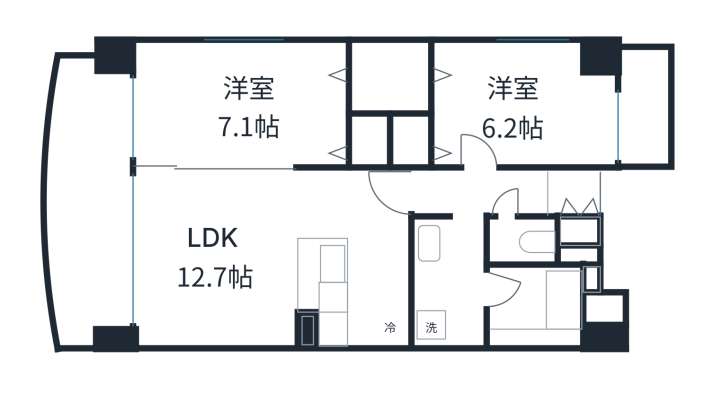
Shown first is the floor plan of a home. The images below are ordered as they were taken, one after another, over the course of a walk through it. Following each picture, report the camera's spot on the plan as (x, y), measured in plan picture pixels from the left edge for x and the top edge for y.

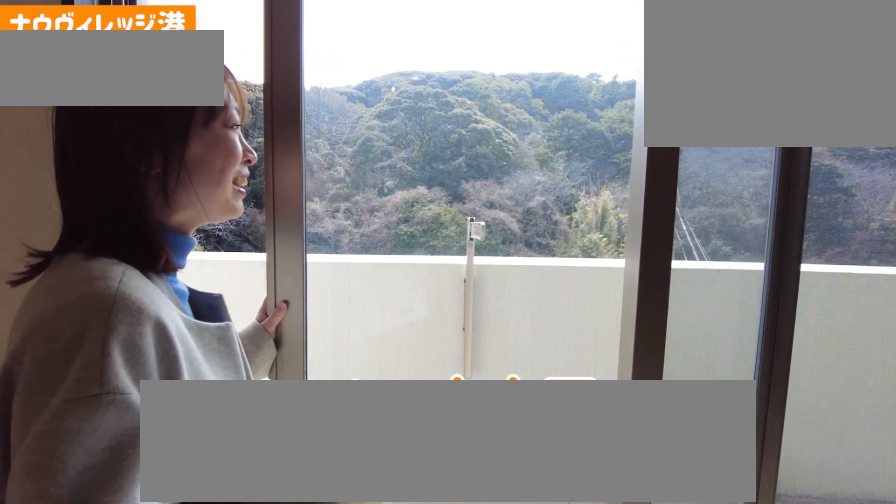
(96, 243)
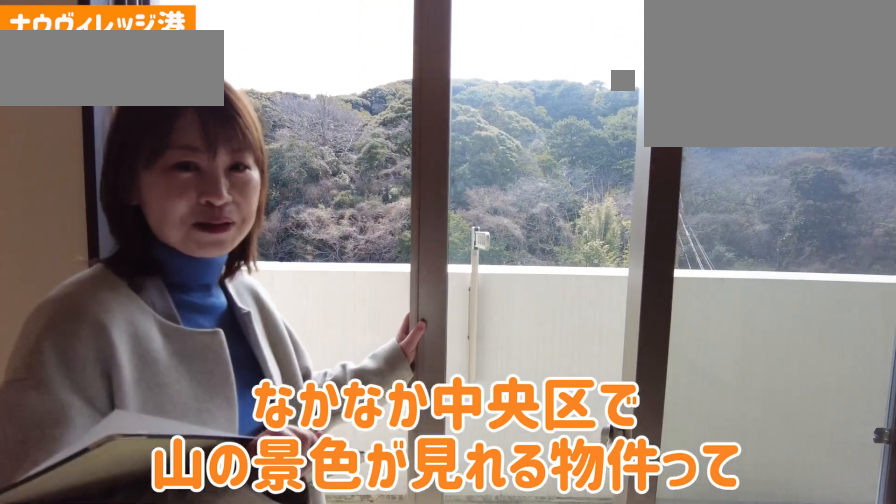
(96, 243)
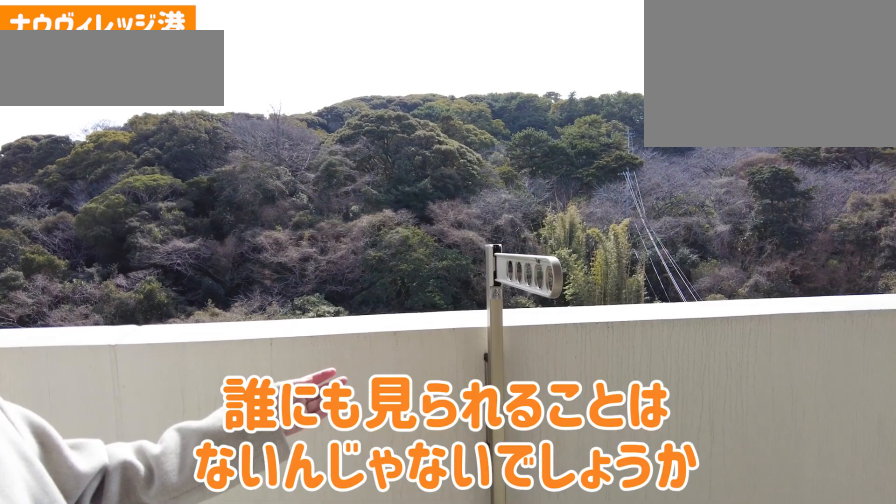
(96, 243)
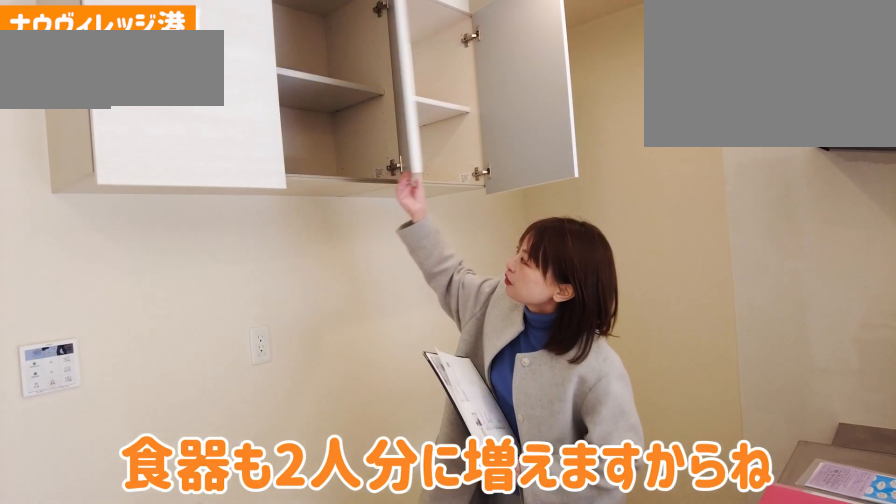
(374, 273)
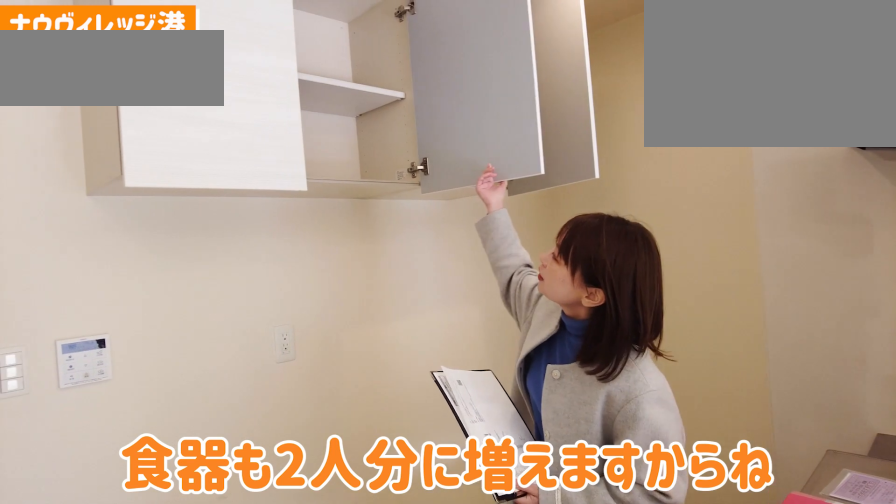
(373, 273)
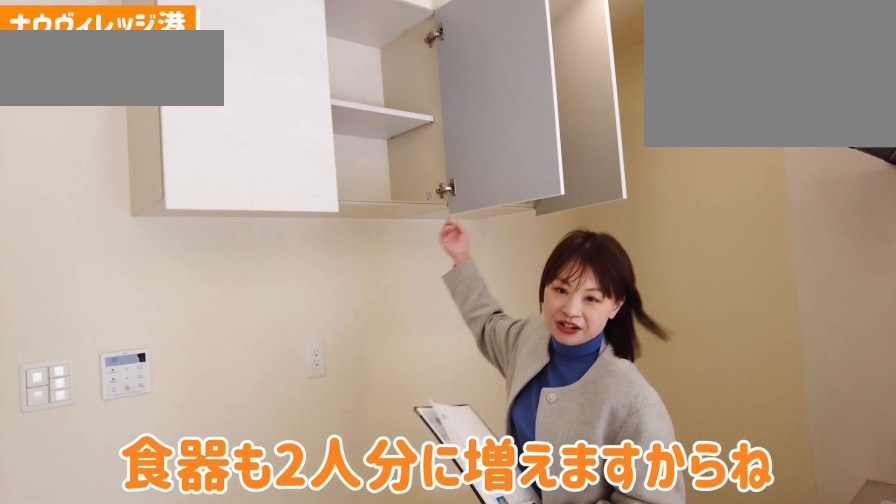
(374, 273)
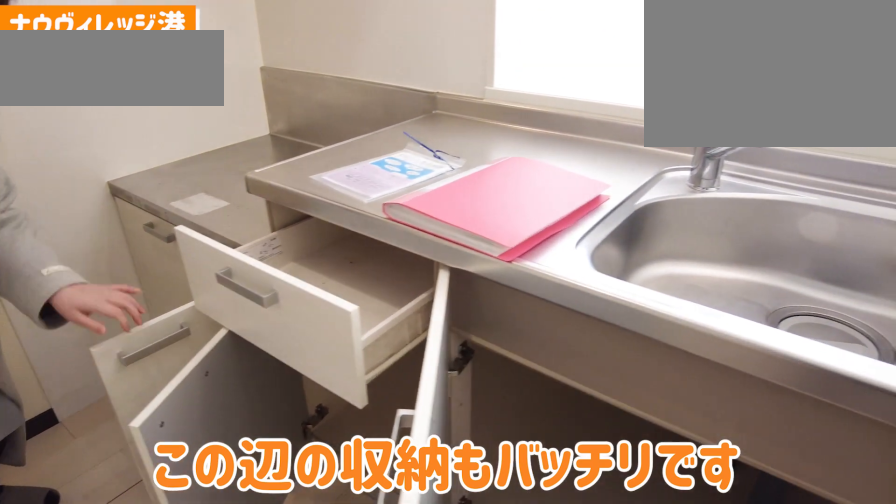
(374, 275)
